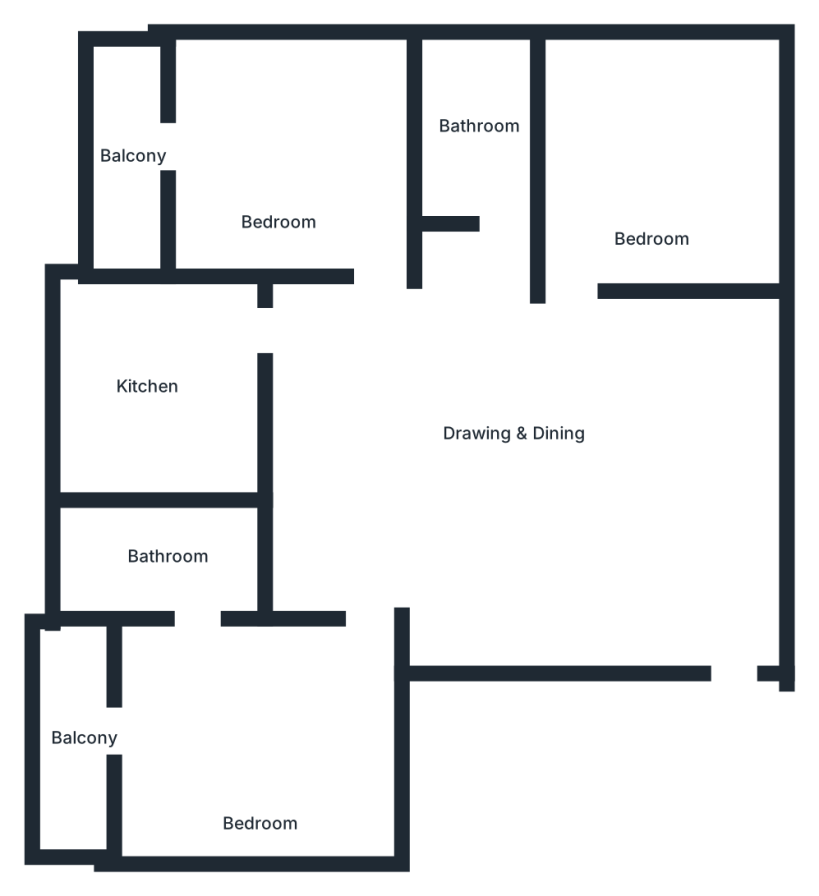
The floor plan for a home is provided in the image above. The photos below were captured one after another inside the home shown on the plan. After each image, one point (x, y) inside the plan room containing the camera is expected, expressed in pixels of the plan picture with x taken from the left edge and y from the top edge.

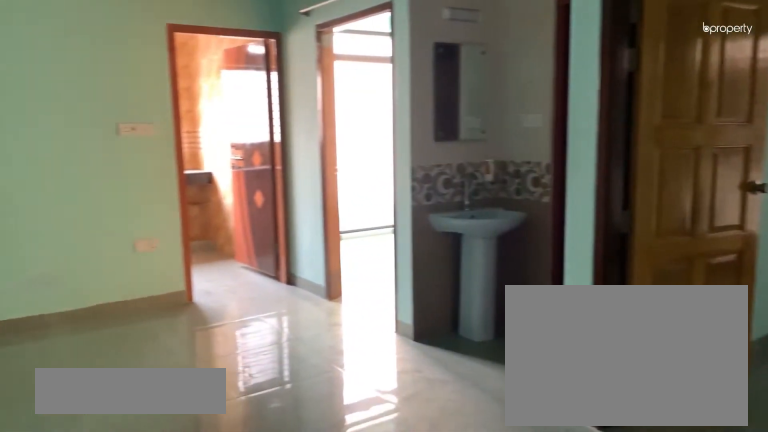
(508, 468)
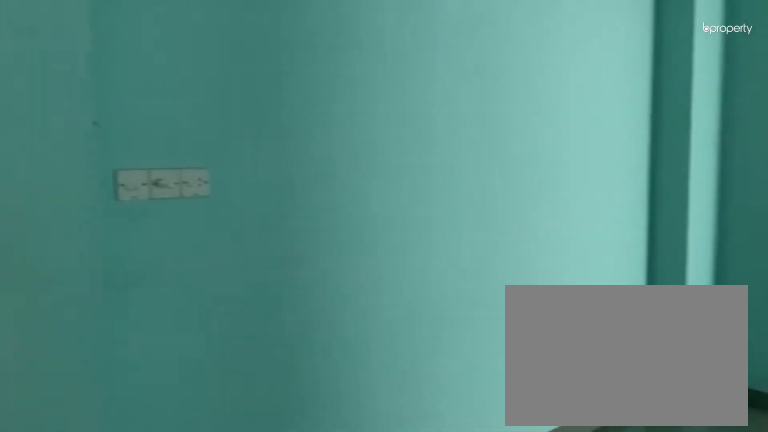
(509, 466)
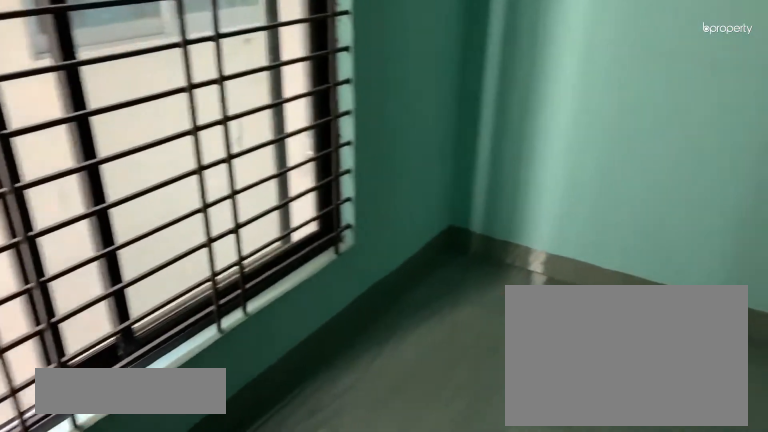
(652, 165)
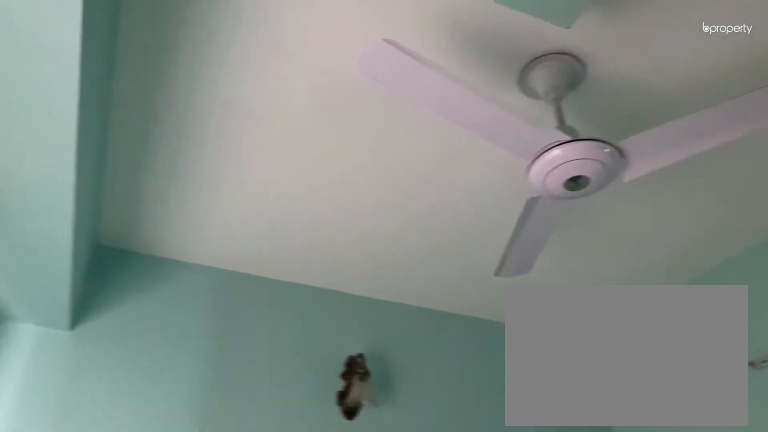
(652, 165)
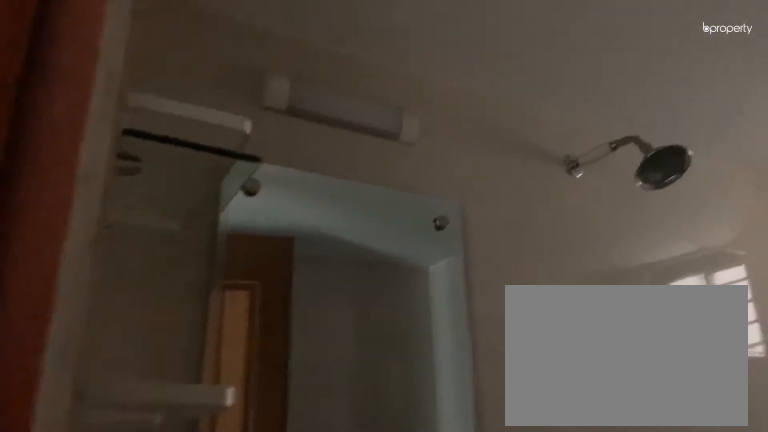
(483, 148)
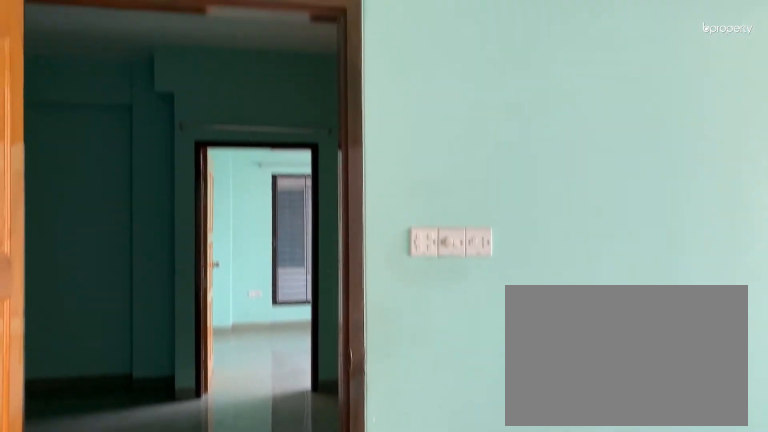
(276, 153)
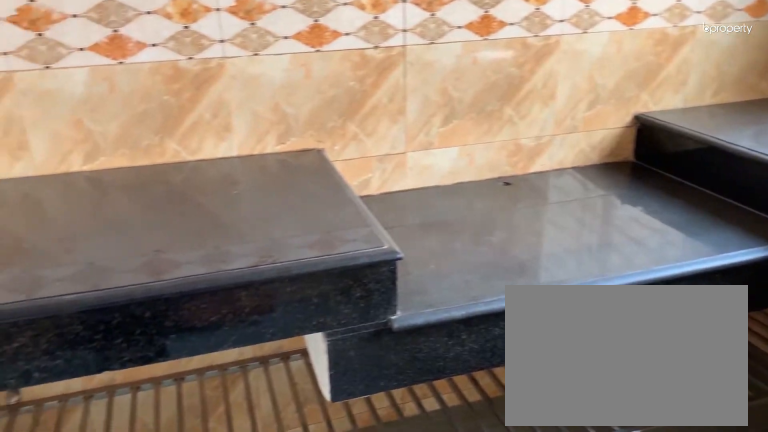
(144, 354)
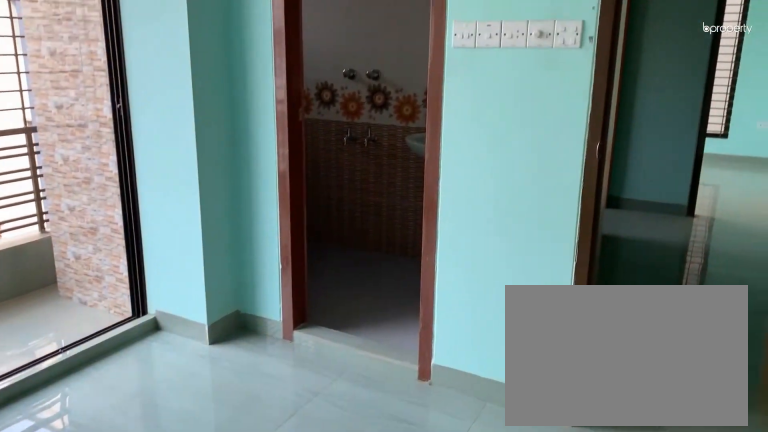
(245, 754)
